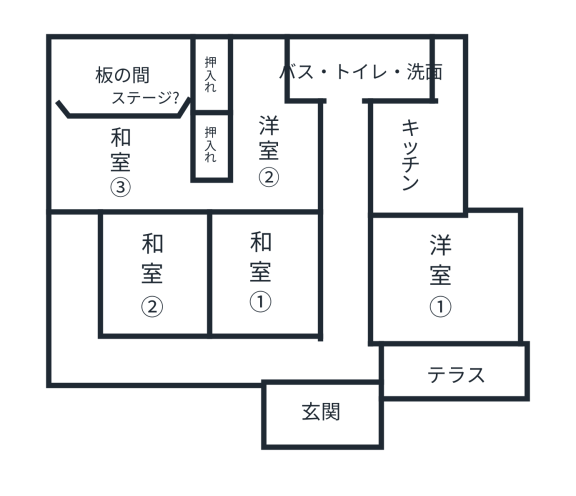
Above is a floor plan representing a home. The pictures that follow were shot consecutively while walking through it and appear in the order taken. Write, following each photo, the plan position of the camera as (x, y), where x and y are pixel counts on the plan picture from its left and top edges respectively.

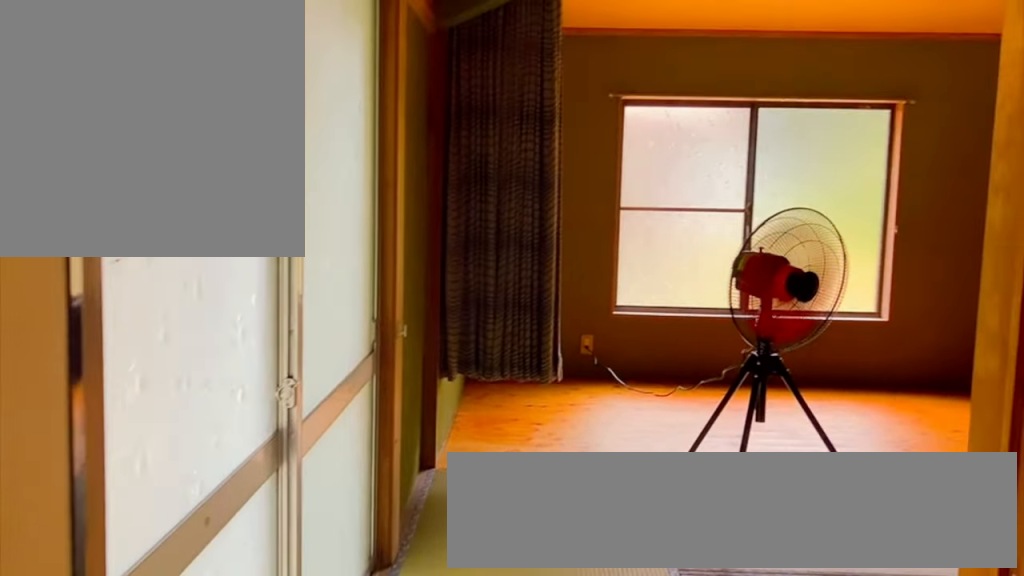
(87, 179)
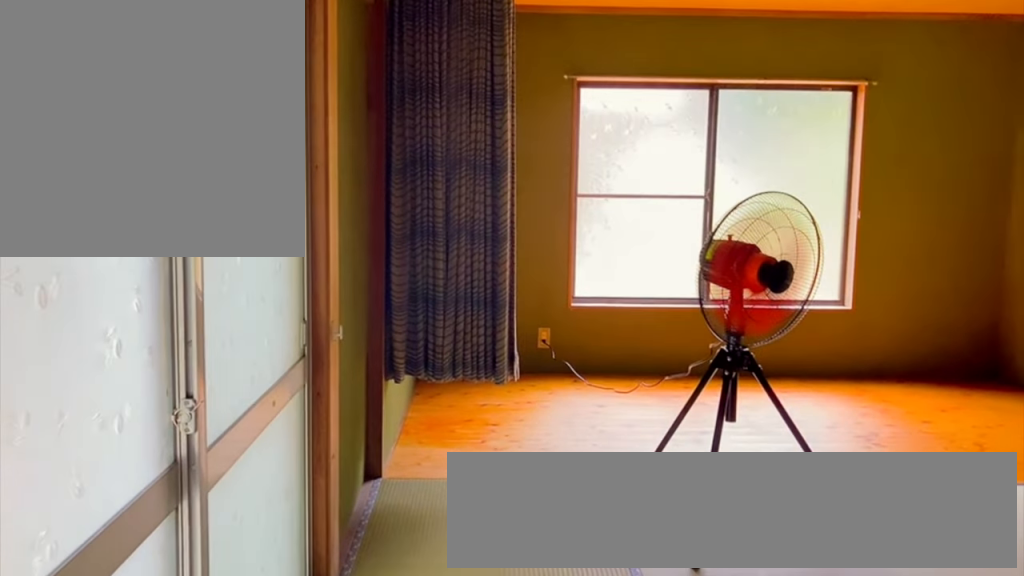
(94, 178)
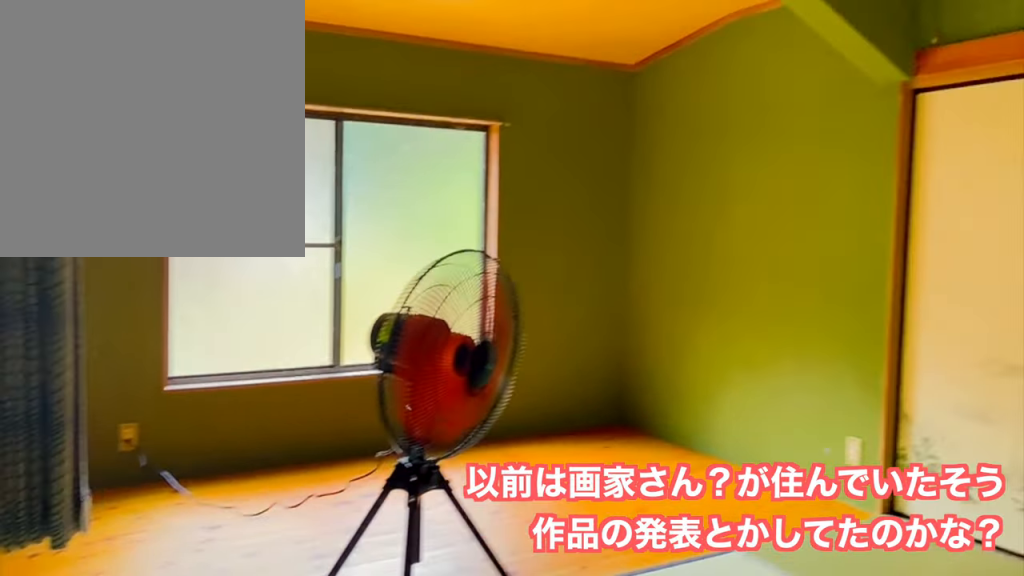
(138, 178)
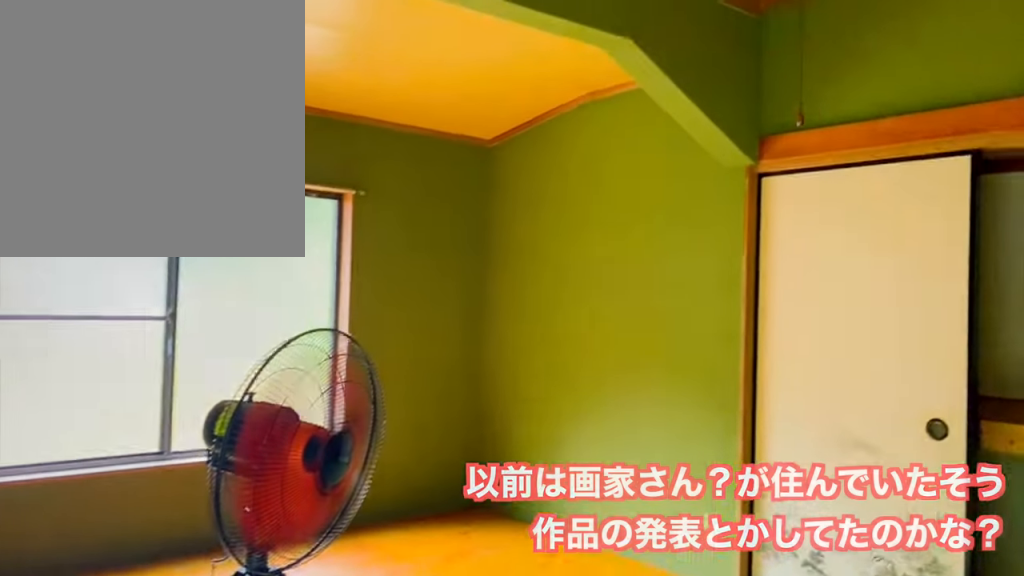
(140, 178)
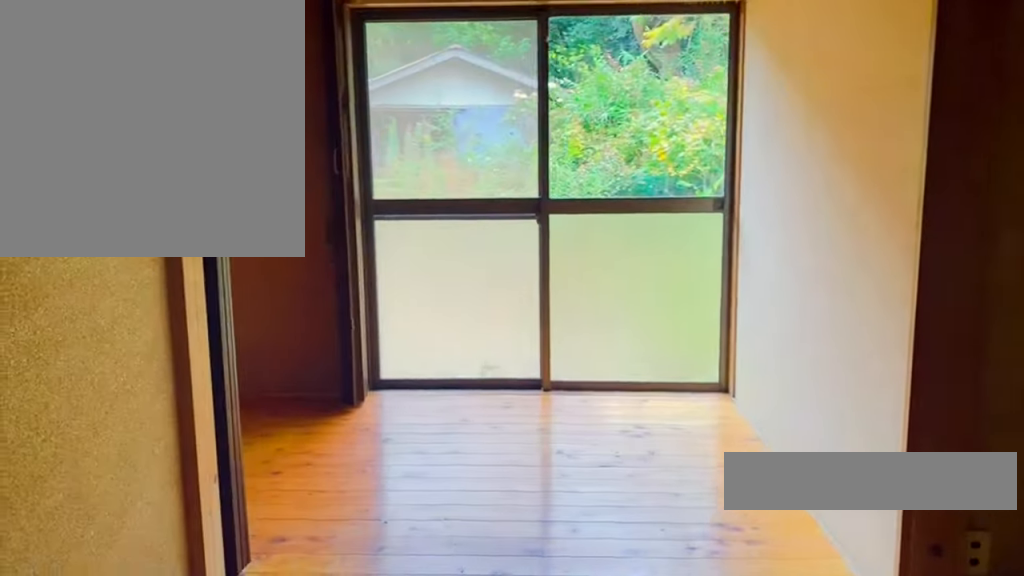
(287, 180)
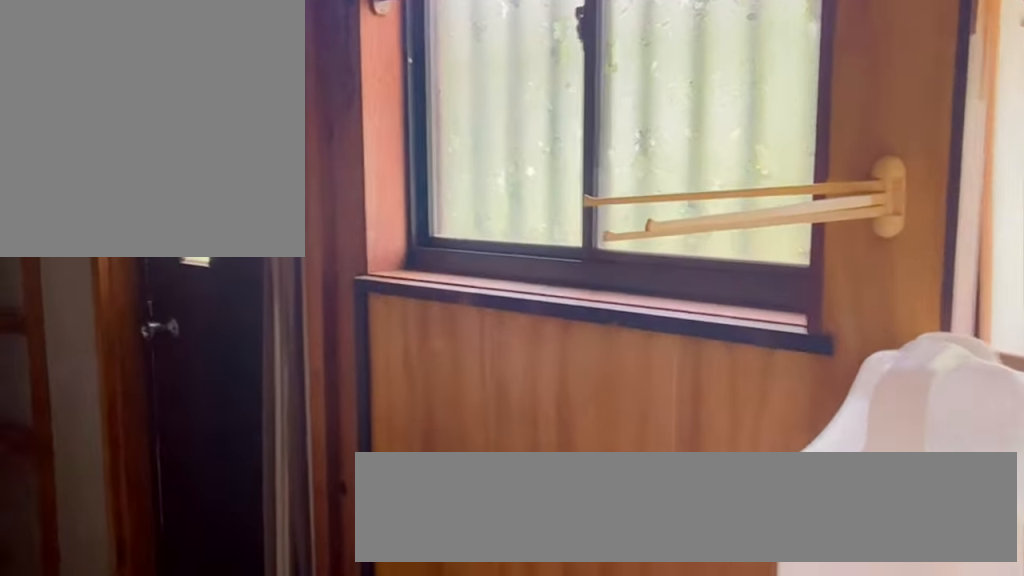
(411, 157)
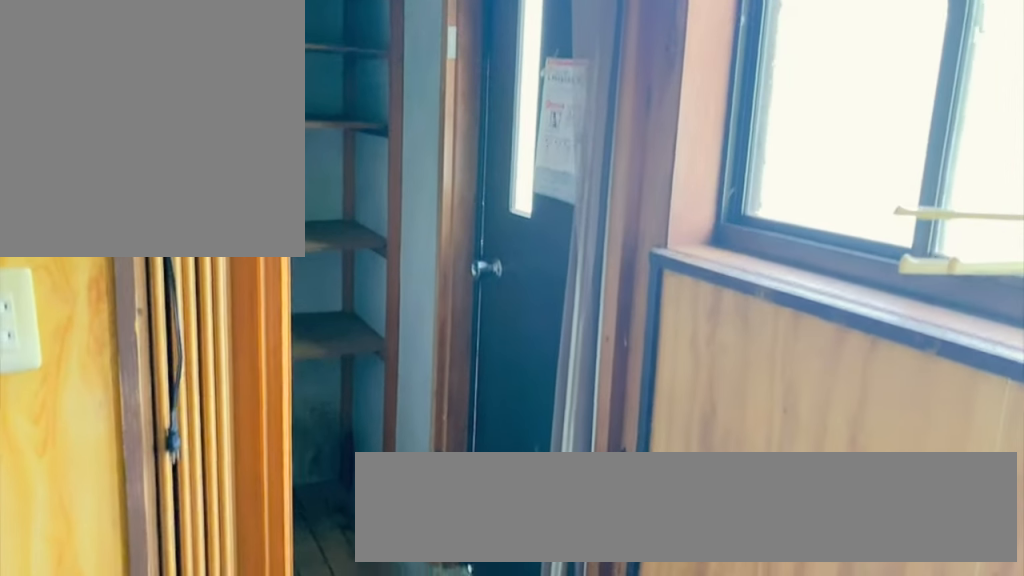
(400, 152)
